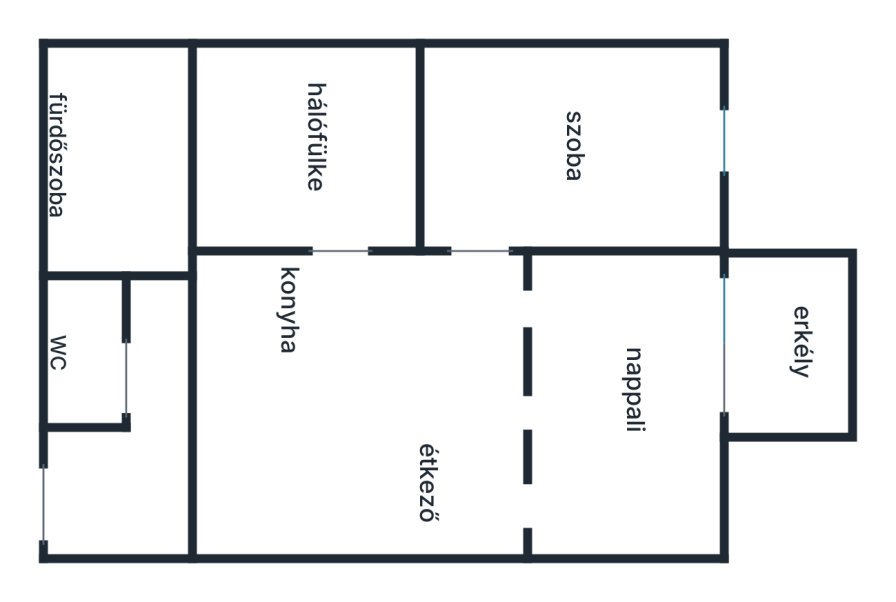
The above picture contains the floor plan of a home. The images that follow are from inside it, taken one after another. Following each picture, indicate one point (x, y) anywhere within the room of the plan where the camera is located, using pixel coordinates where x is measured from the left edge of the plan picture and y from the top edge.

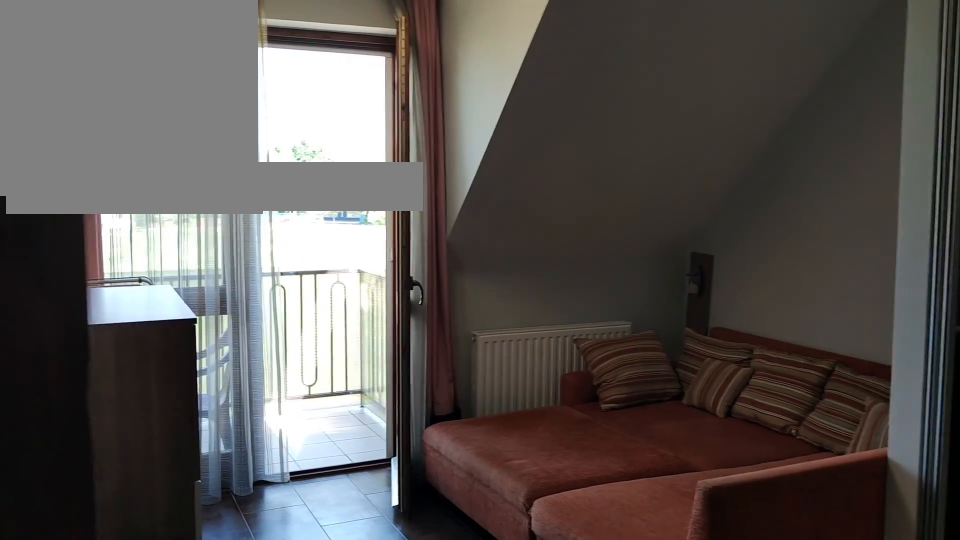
(638, 416)
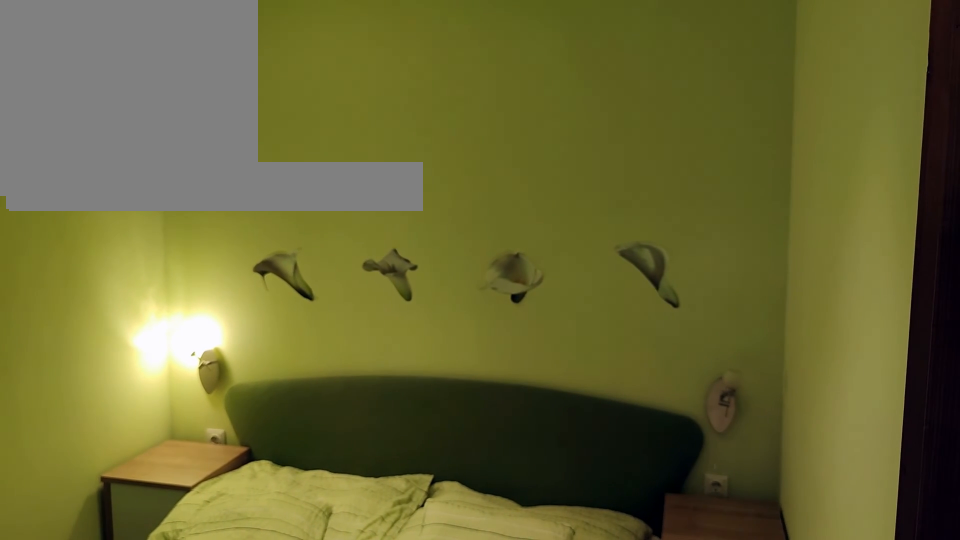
(293, 134)
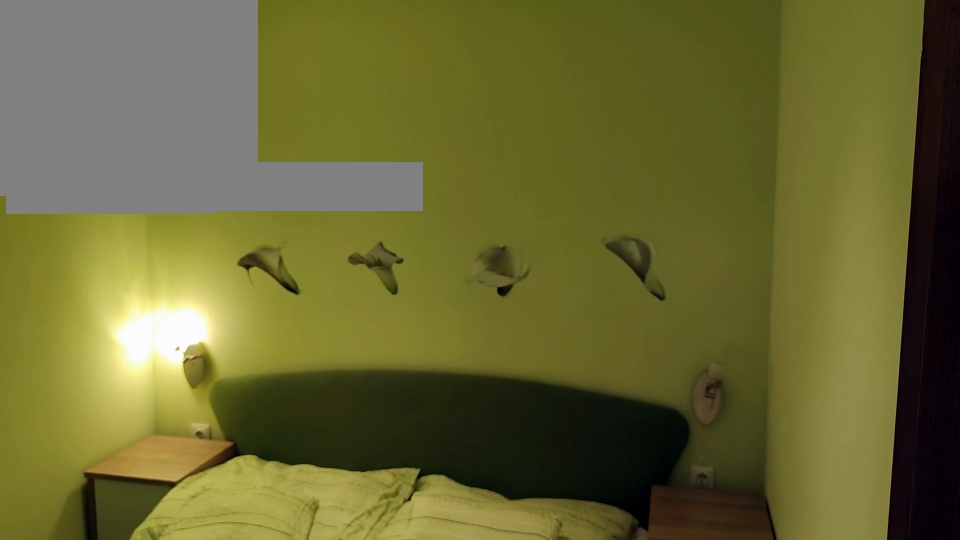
(294, 134)
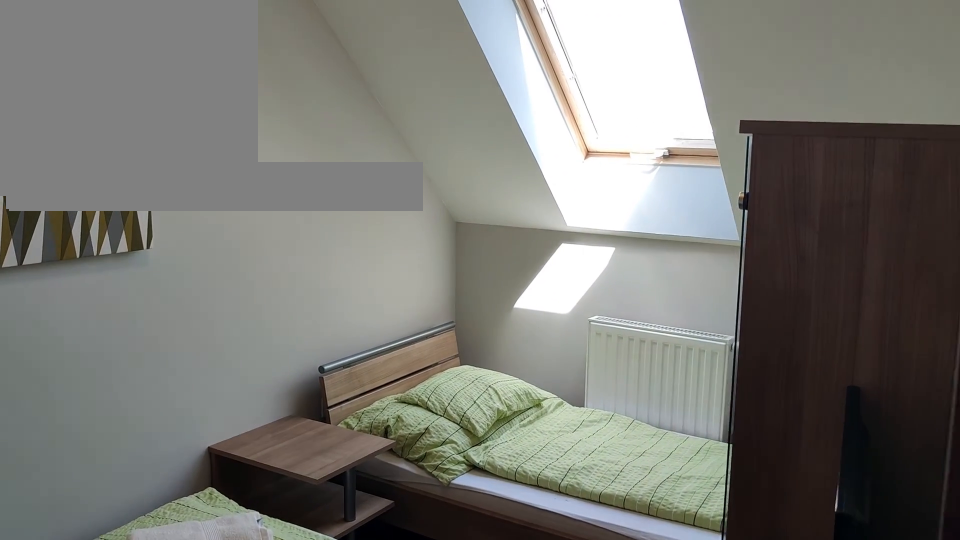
(574, 133)
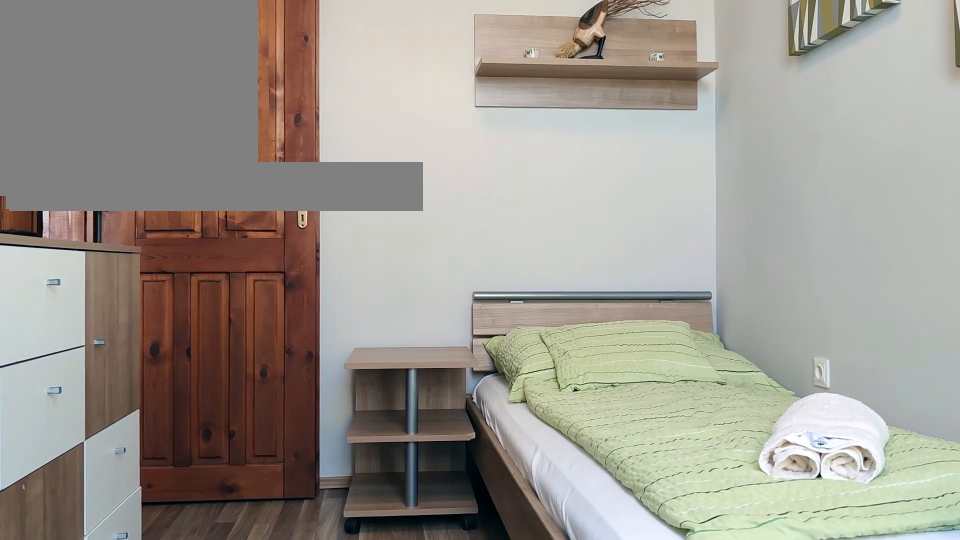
(574, 133)
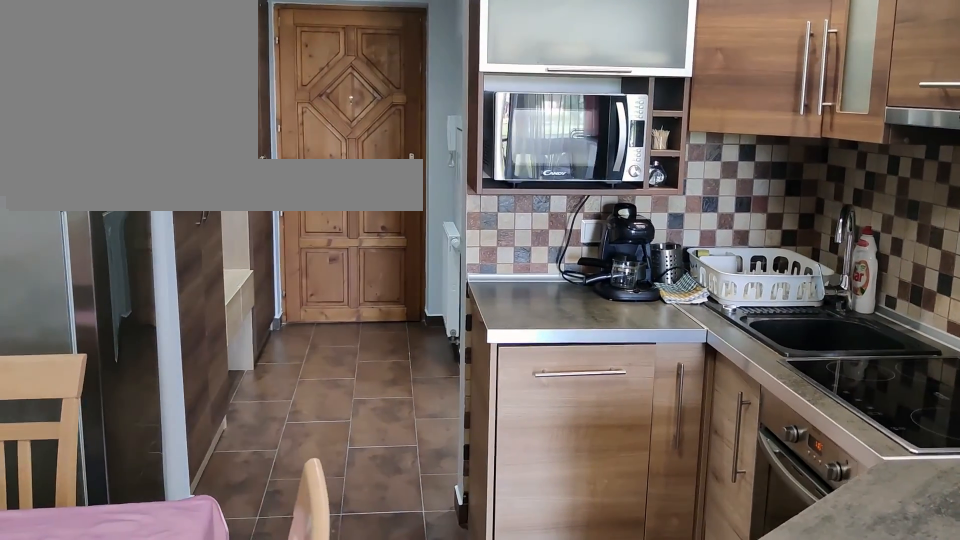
(351, 417)
